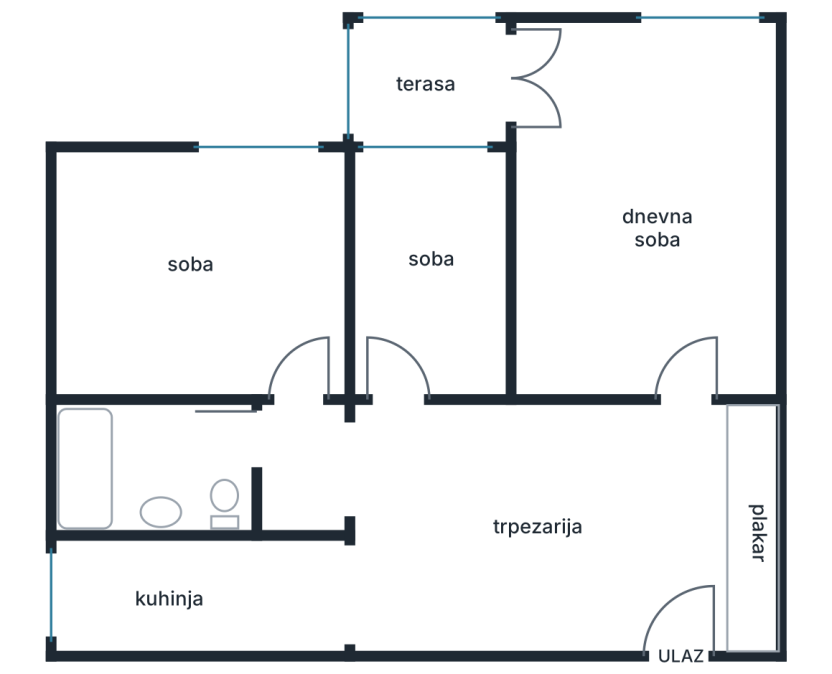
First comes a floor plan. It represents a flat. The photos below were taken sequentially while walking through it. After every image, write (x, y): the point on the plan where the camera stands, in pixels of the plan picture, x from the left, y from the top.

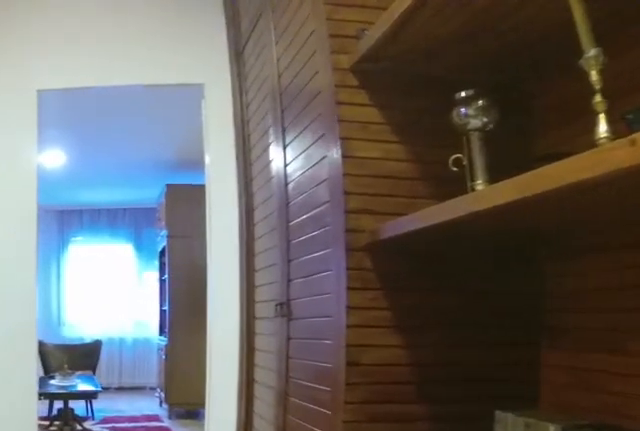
(674, 611)
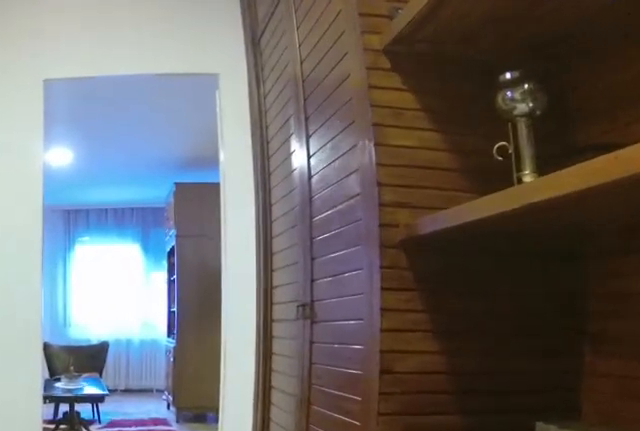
(676, 598)
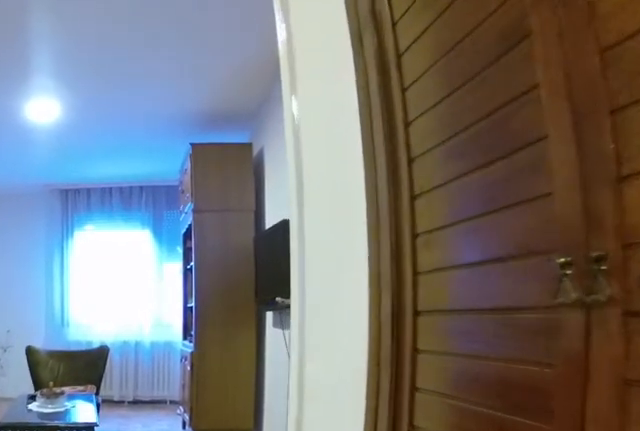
(675, 504)
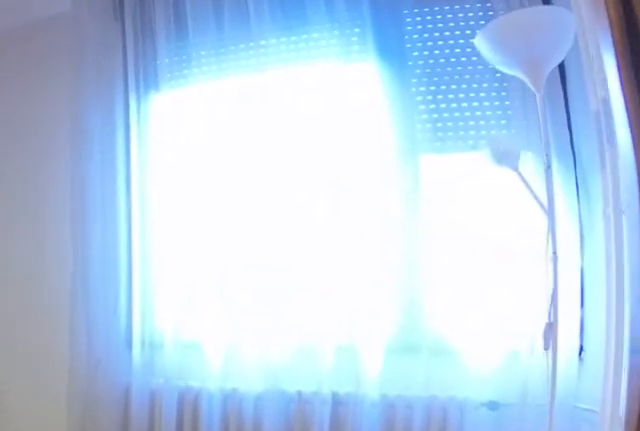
(678, 196)
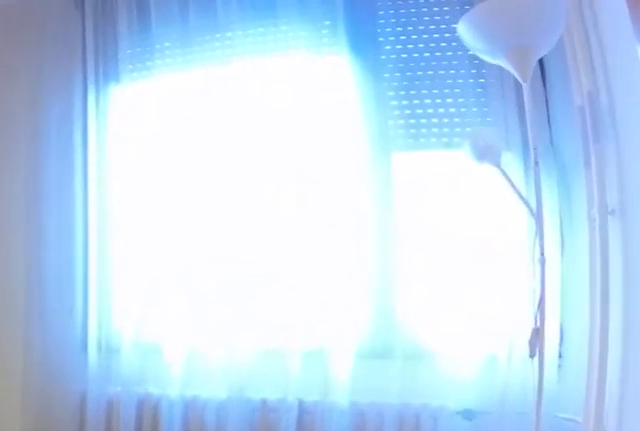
(678, 187)
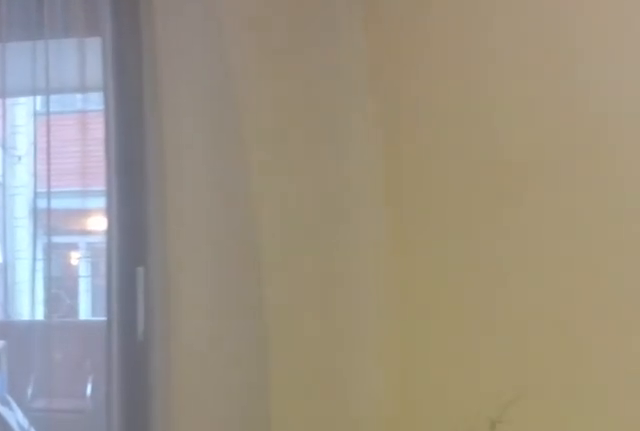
(646, 83)
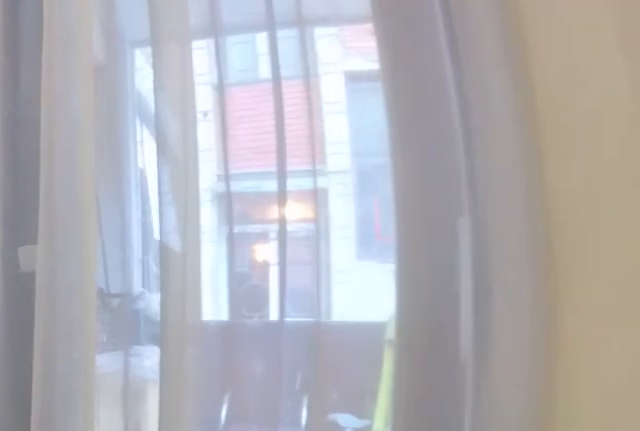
(615, 77)
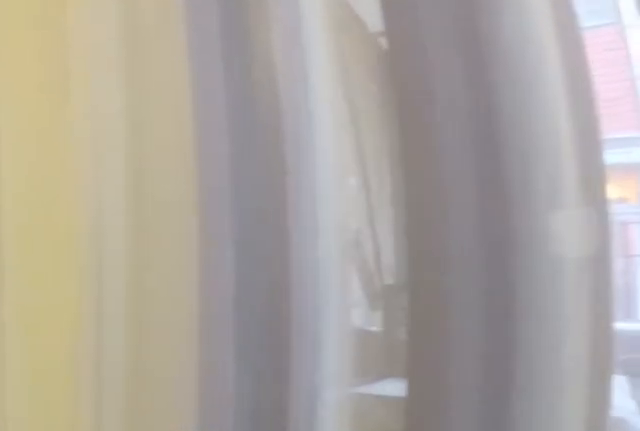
(580, 61)
